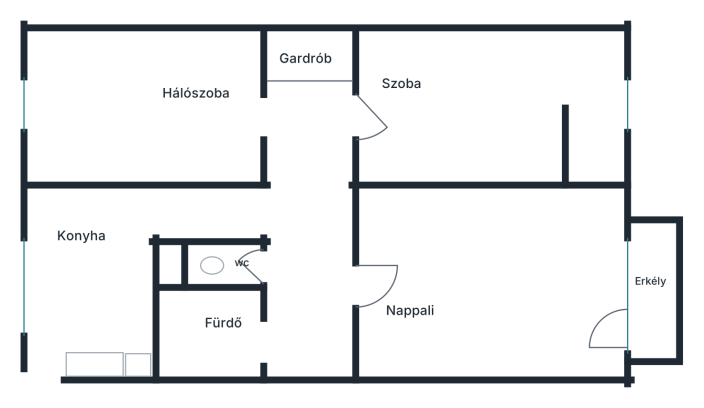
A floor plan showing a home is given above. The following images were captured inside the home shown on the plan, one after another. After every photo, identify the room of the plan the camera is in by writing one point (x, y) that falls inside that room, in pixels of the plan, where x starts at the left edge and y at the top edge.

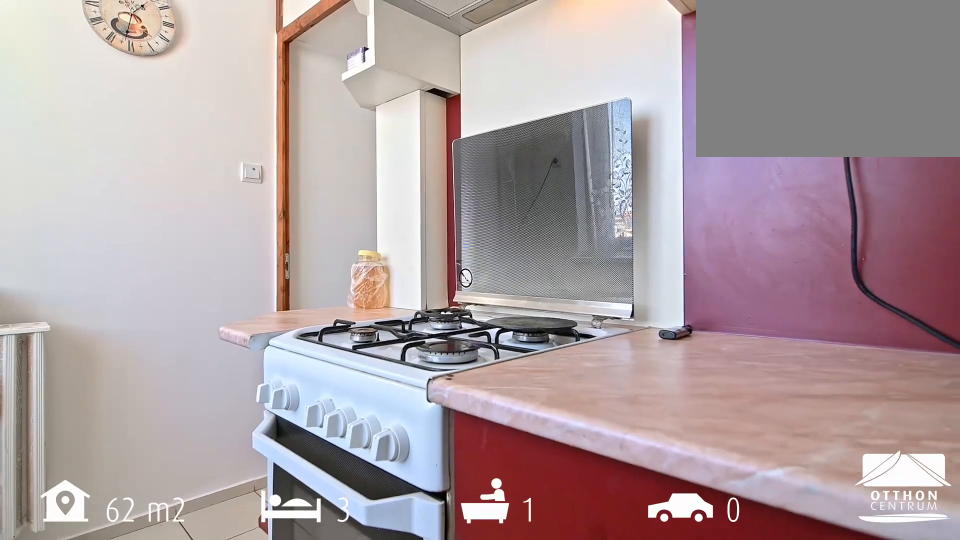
(95, 288)
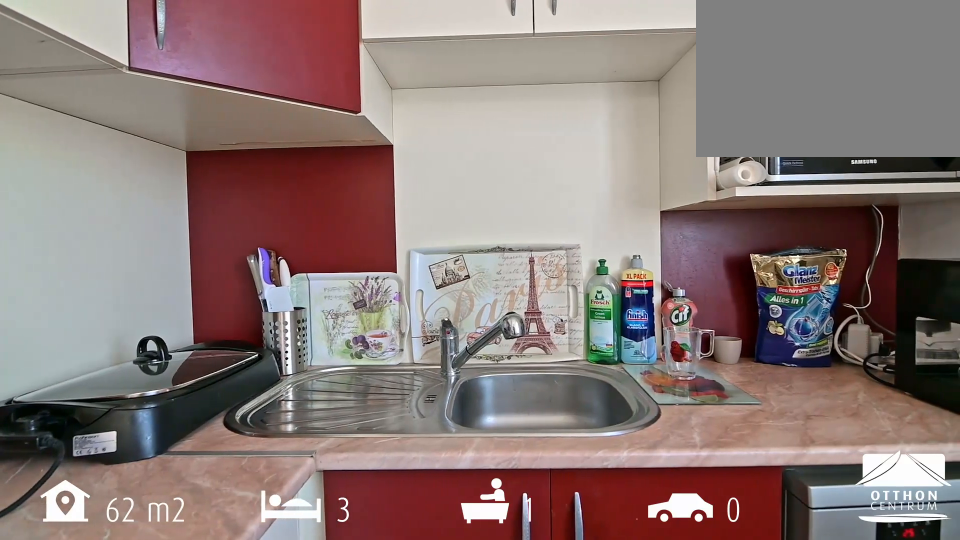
(95, 288)
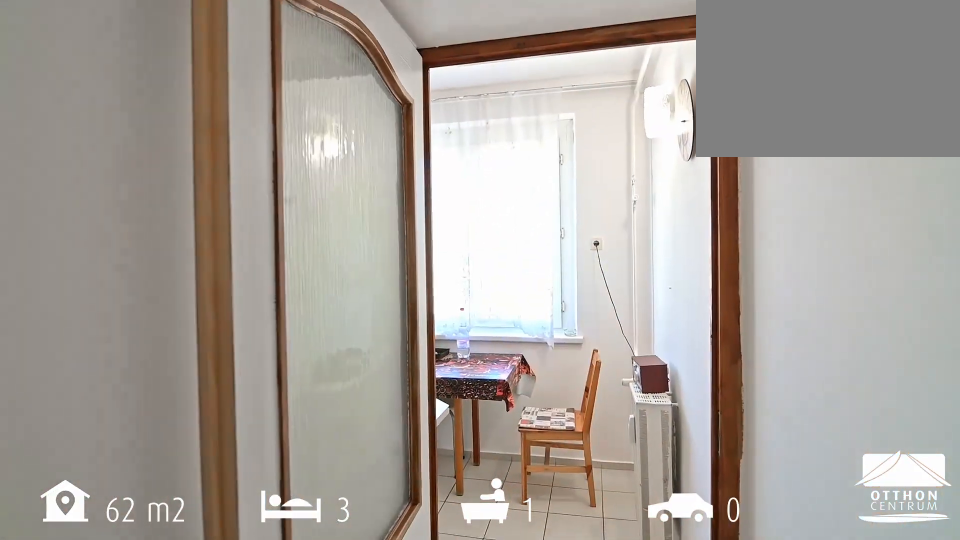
(210, 210)
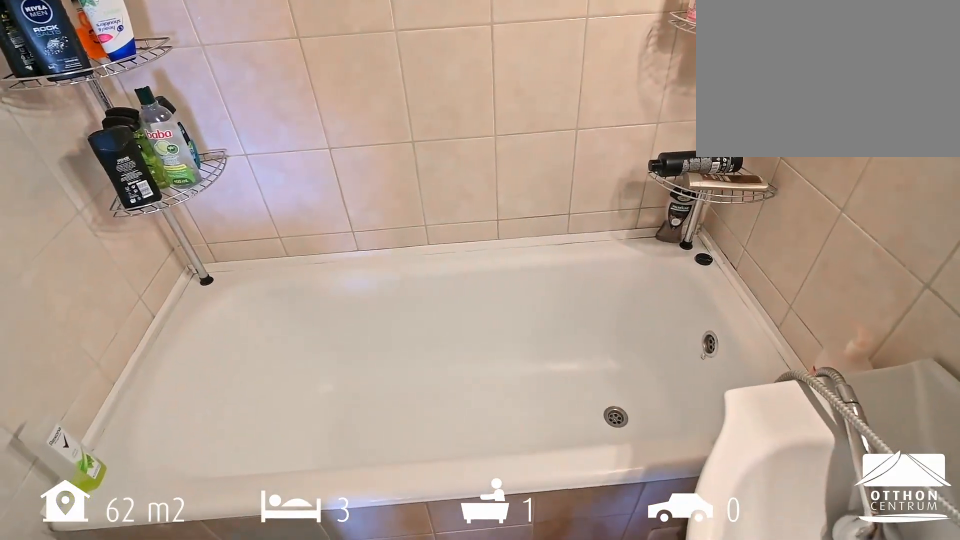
(214, 334)
